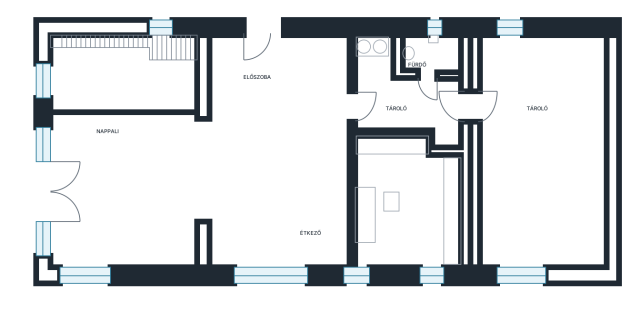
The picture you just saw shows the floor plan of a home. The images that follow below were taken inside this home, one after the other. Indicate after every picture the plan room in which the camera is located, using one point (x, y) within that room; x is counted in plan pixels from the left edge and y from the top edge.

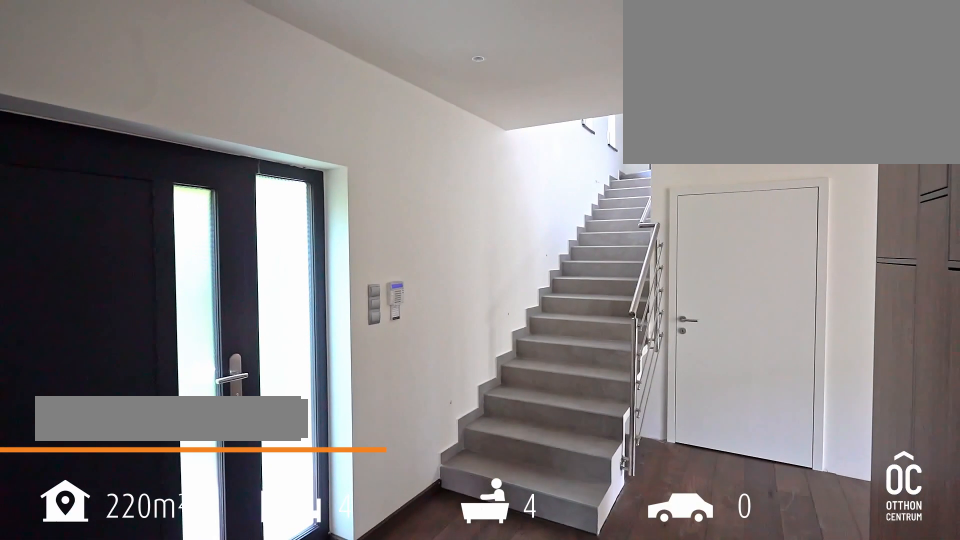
(273, 76)
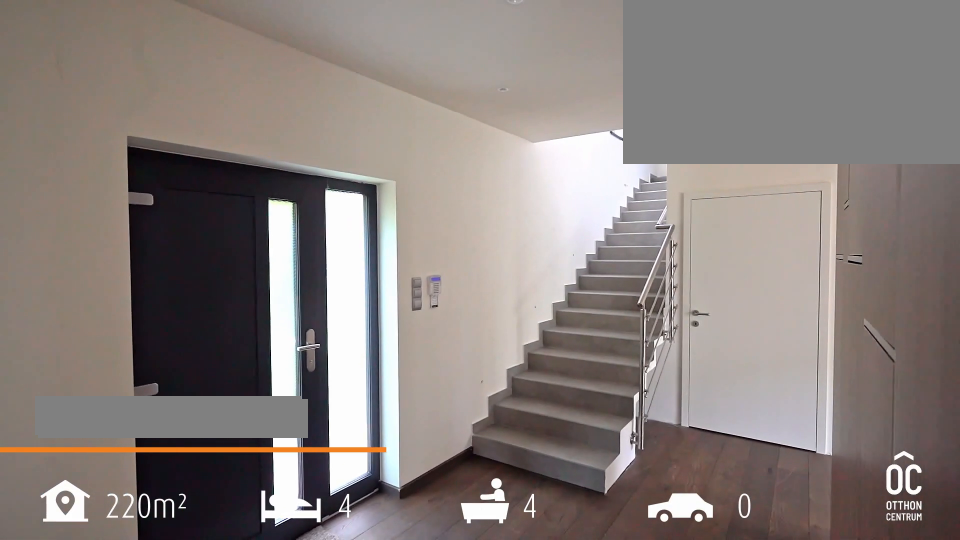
(273, 76)
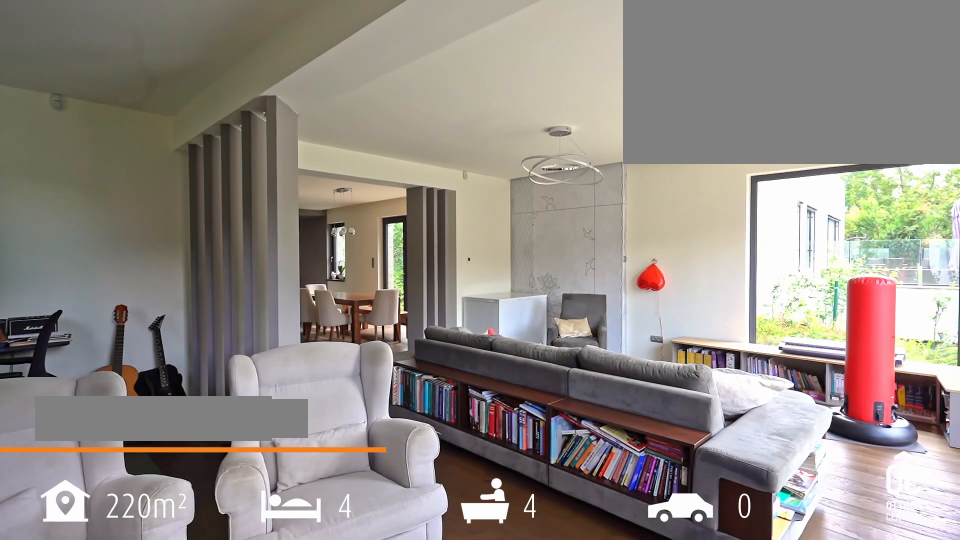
(124, 167)
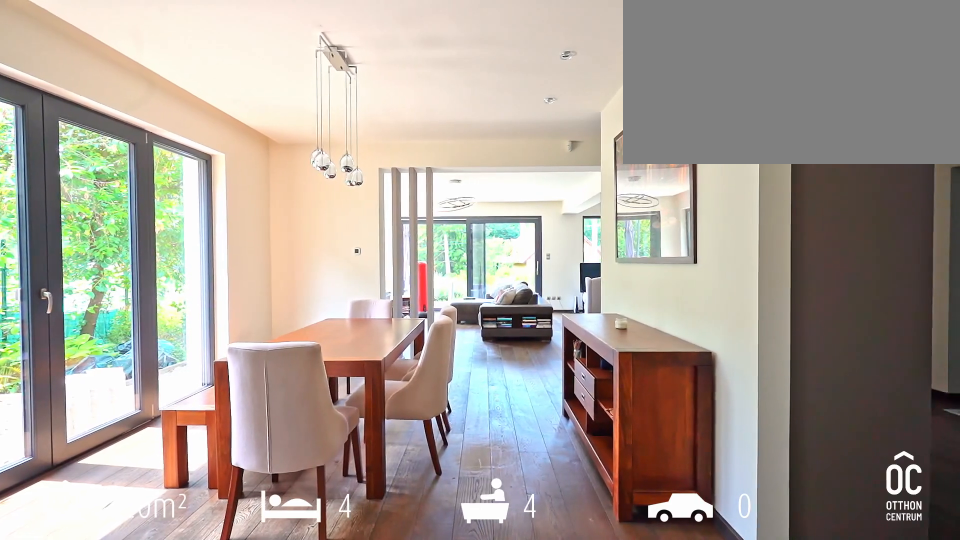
(277, 205)
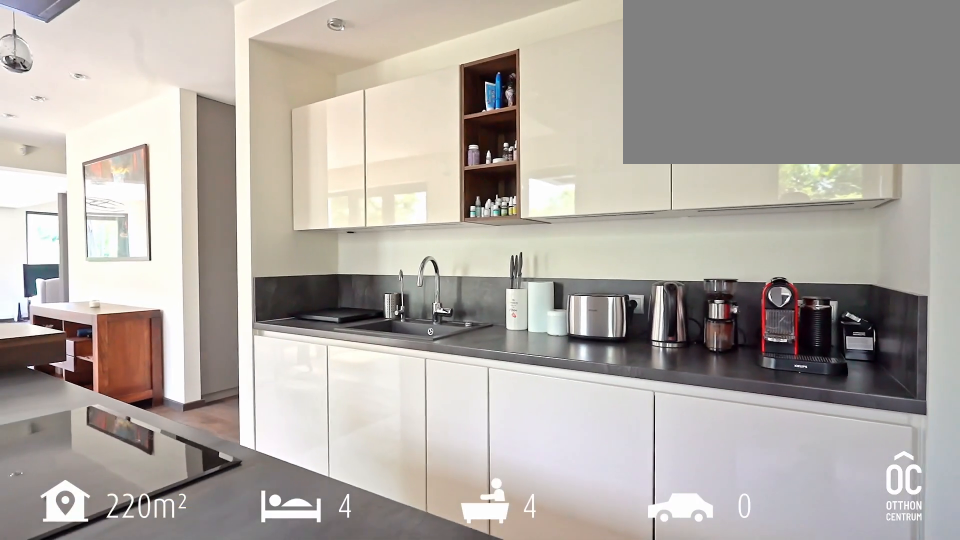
(400, 207)
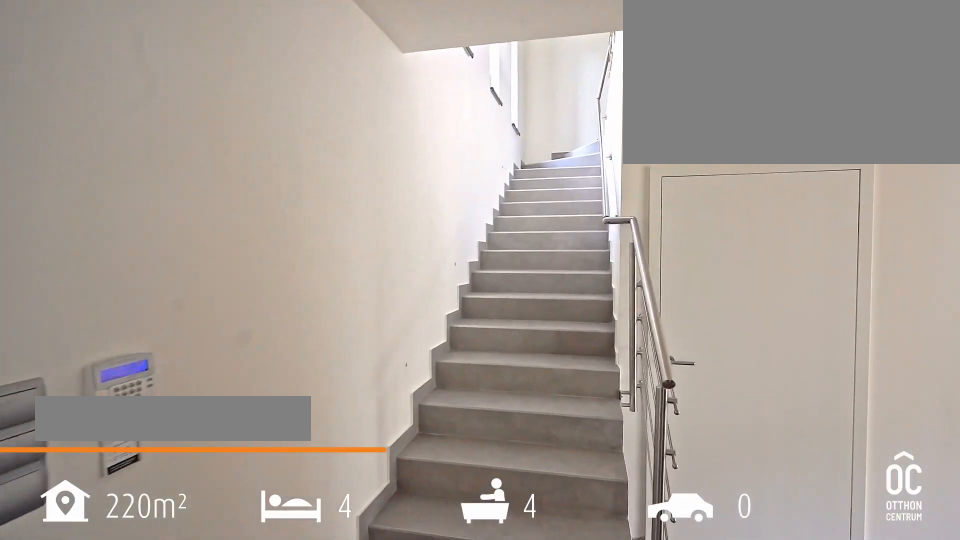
(286, 53)
